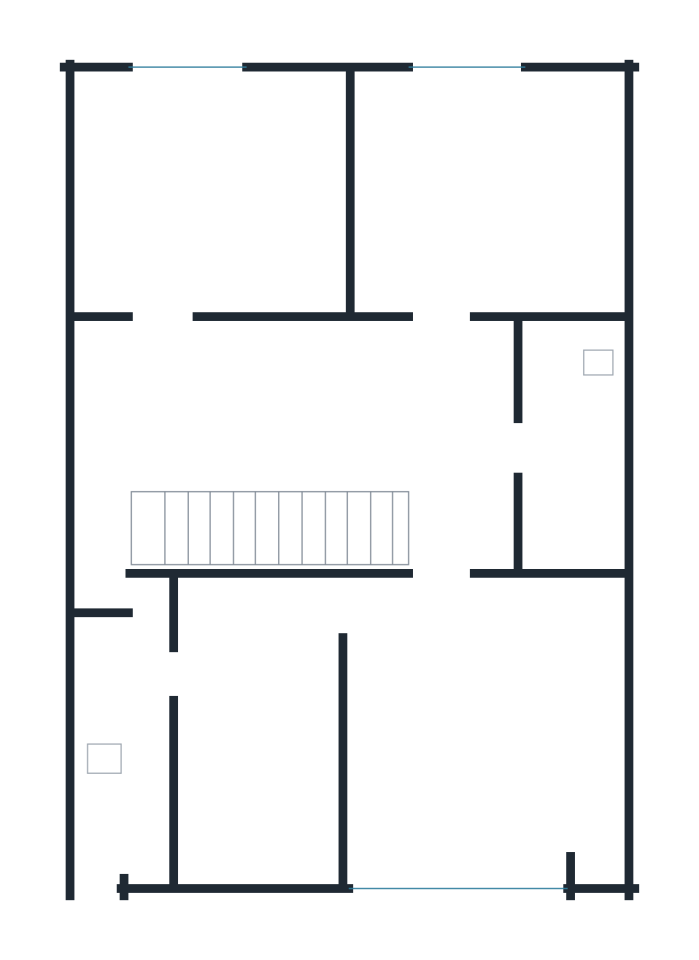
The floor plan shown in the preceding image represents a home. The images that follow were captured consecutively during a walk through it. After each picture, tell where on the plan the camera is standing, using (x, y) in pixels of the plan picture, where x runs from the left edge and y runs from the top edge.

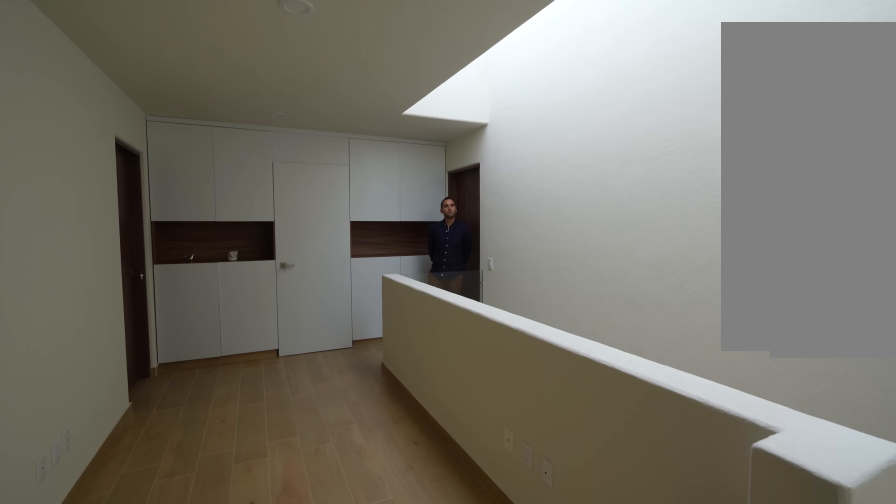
(91, 414)
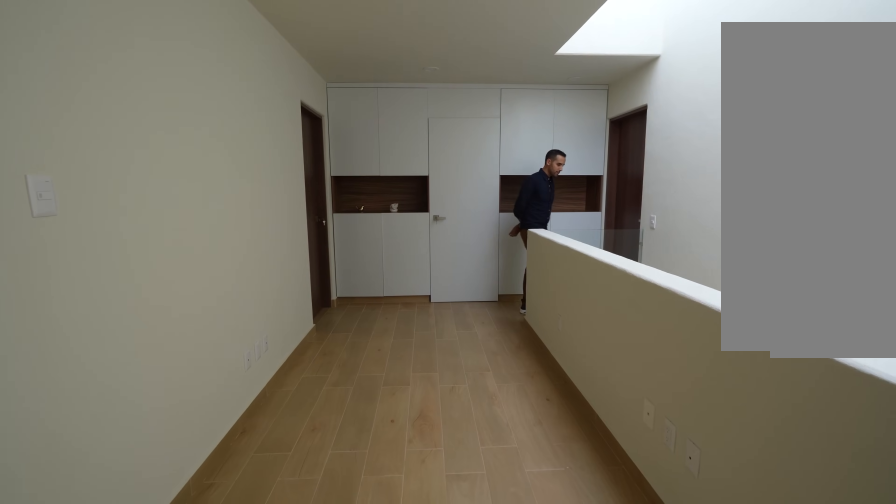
(106, 394)
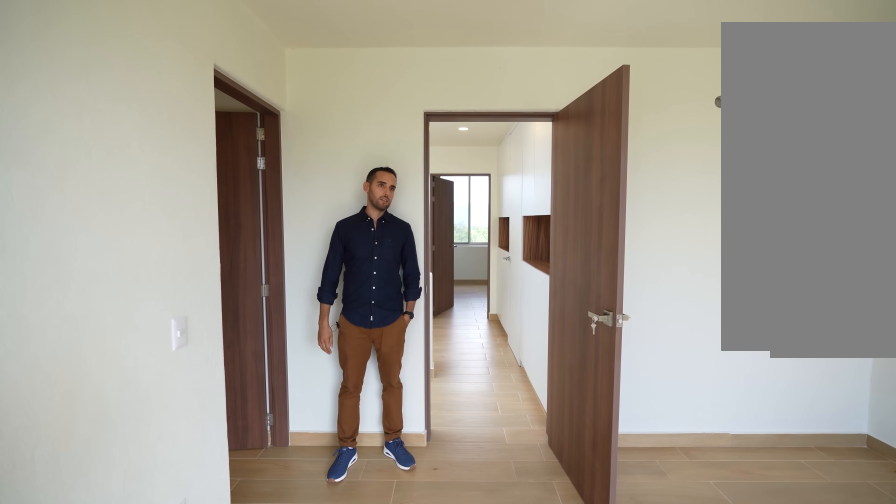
(427, 861)
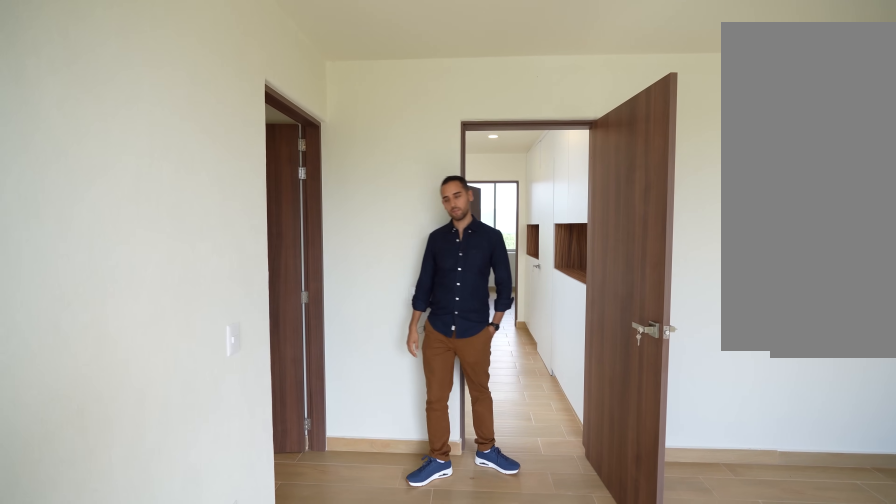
(427, 861)
